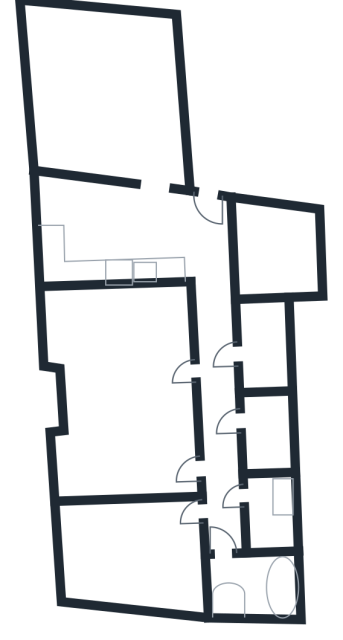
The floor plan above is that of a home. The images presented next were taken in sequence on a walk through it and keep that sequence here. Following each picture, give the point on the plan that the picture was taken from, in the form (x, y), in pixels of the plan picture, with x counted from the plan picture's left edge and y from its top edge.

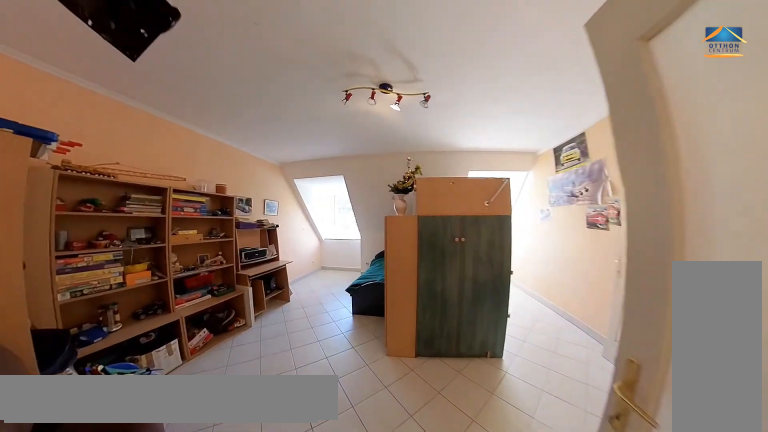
(206, 377)
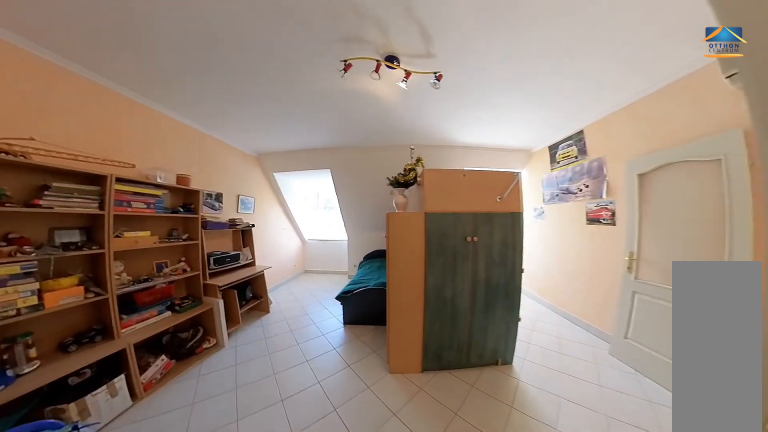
(187, 378)
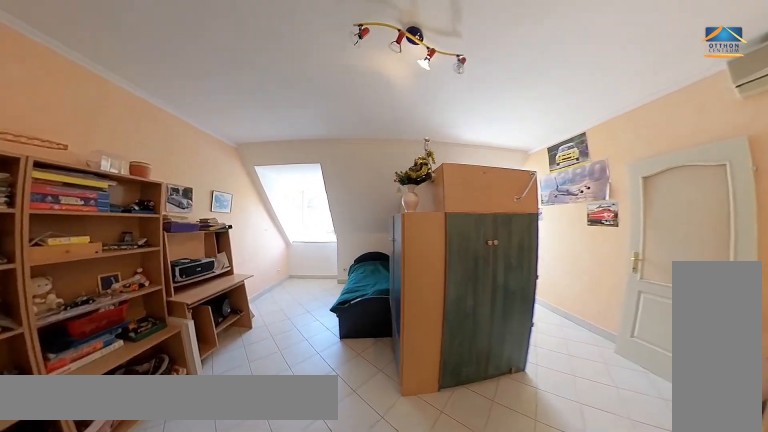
(172, 371)
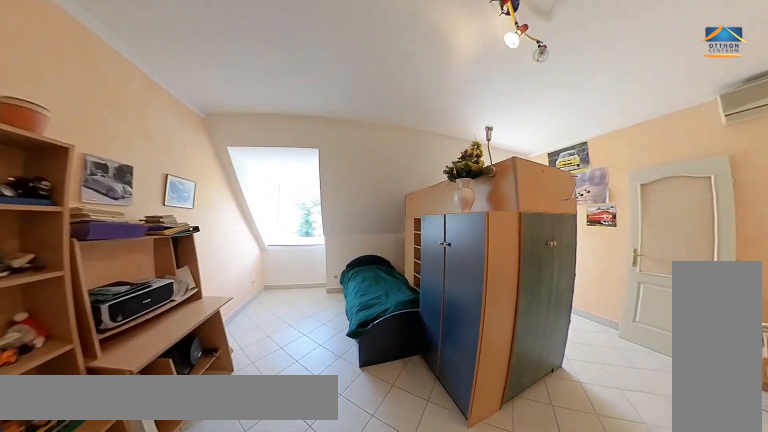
(169, 371)
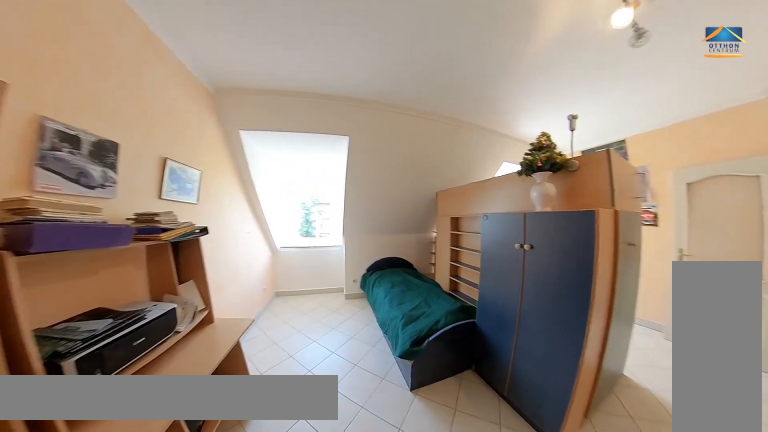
(166, 371)
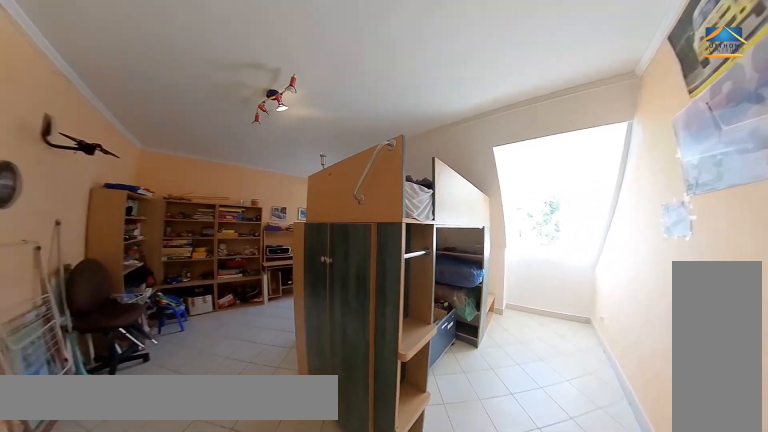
(166, 371)
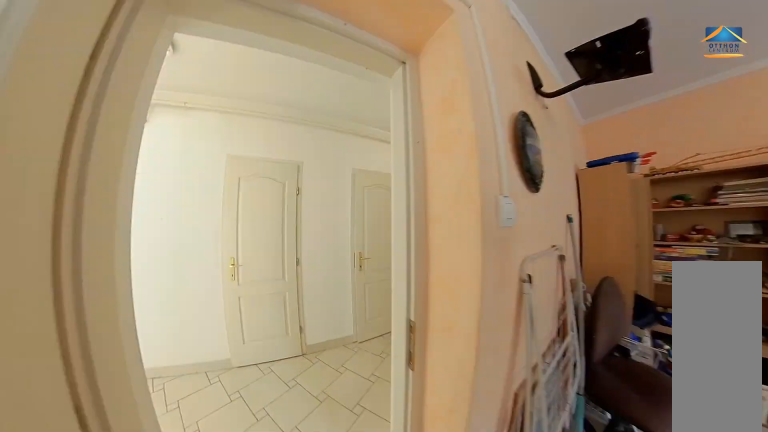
(167, 371)
